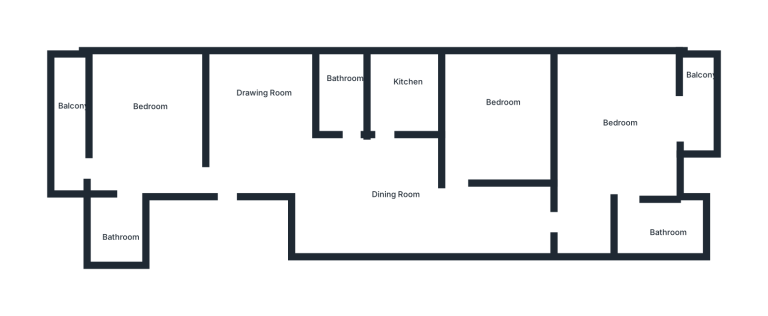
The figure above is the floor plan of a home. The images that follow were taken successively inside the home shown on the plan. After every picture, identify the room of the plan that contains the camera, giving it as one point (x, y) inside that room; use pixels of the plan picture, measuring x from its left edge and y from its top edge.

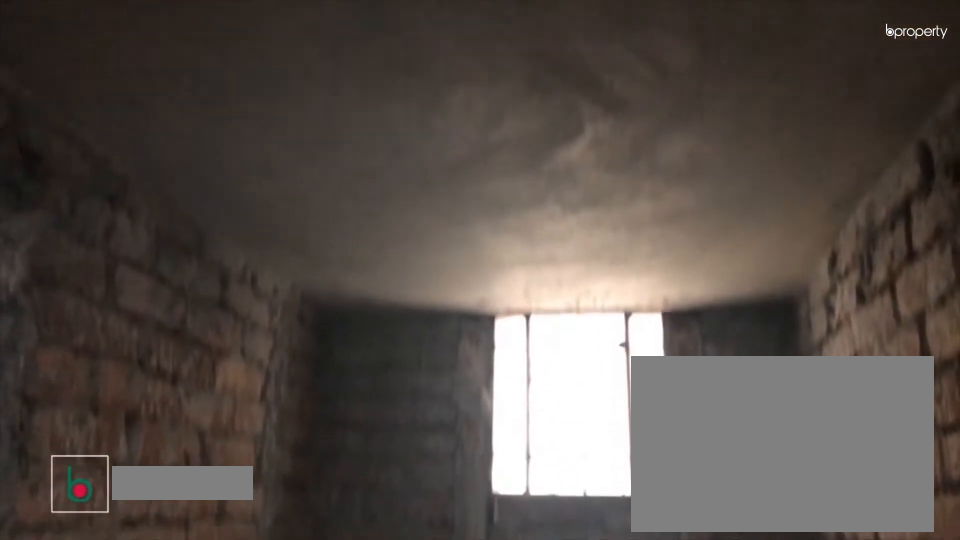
(343, 89)
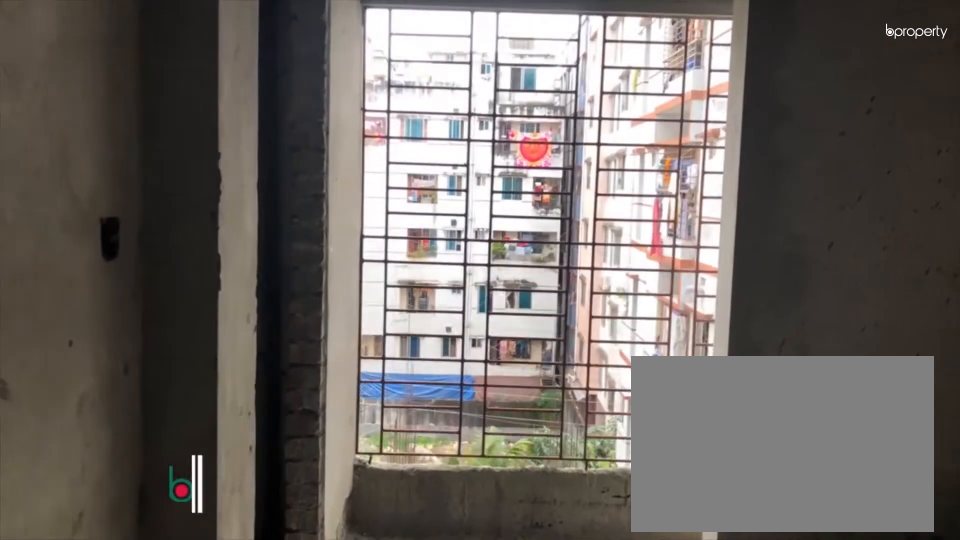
(180, 170)
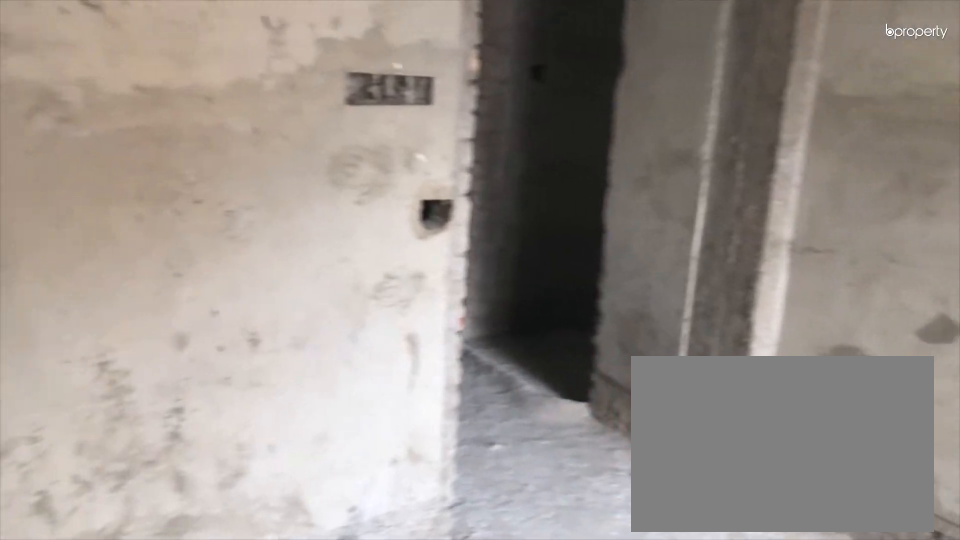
(132, 116)
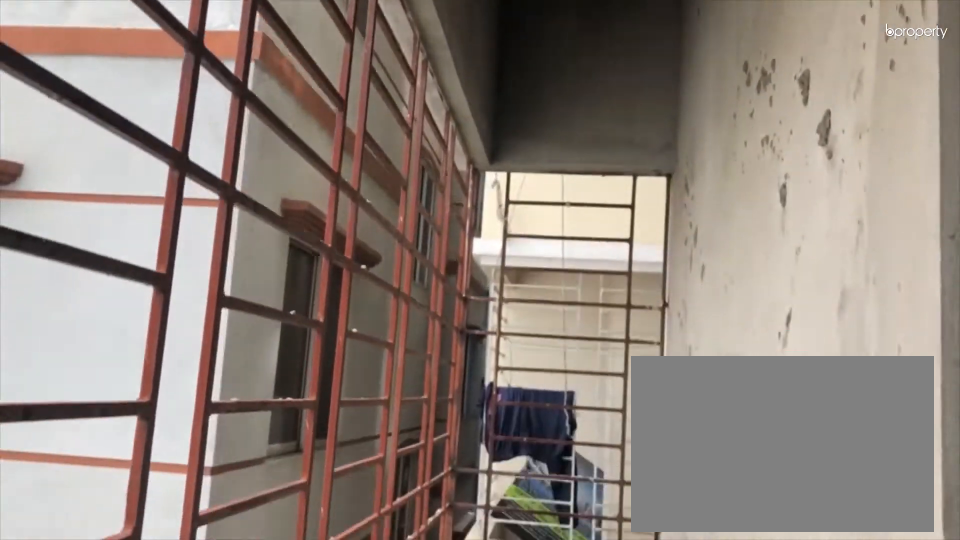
(68, 123)
